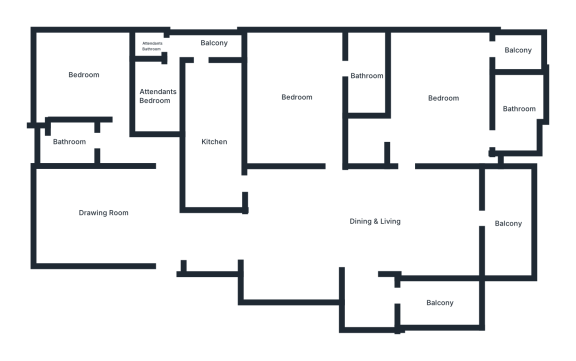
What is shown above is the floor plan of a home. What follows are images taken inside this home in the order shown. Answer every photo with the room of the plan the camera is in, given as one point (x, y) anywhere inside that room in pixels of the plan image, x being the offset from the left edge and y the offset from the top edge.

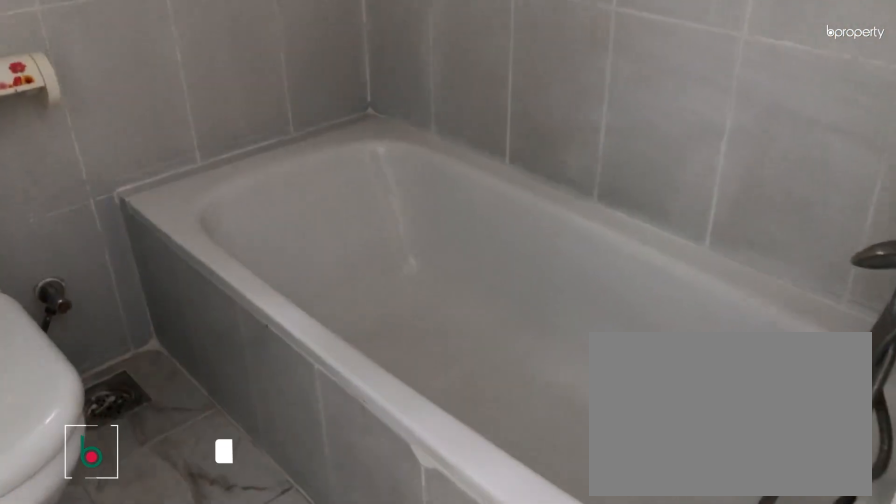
(519, 109)
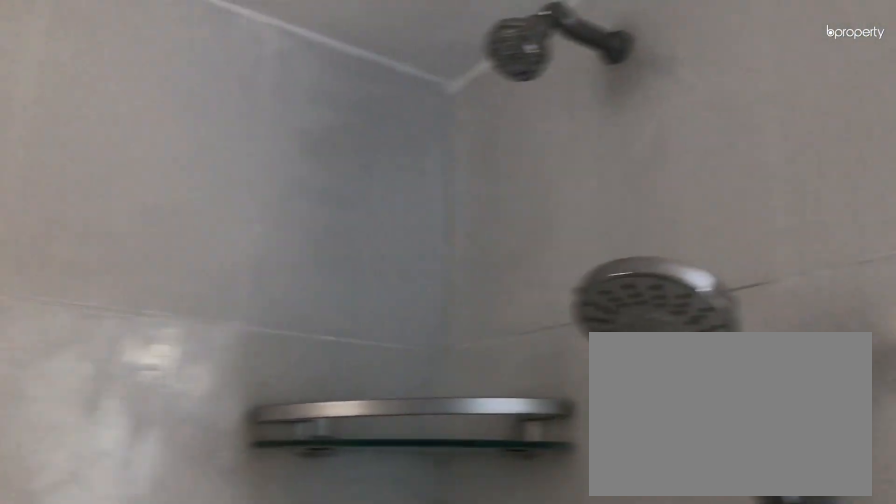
(519, 109)
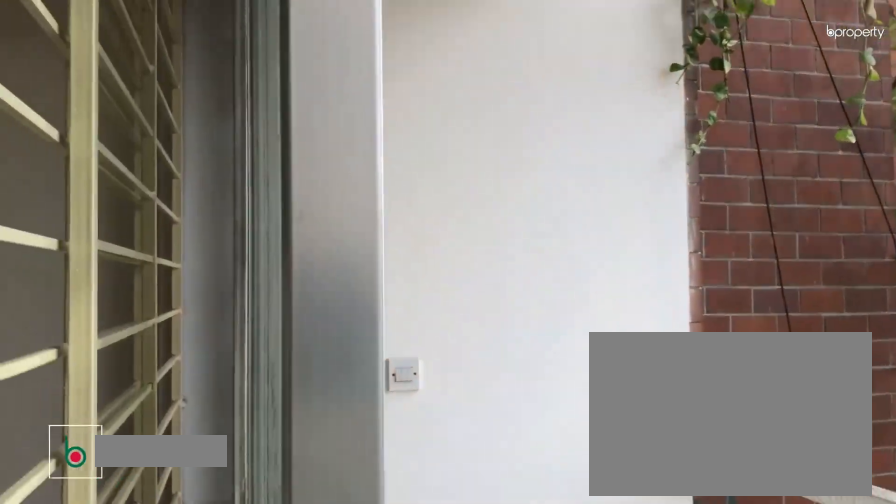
(508, 222)
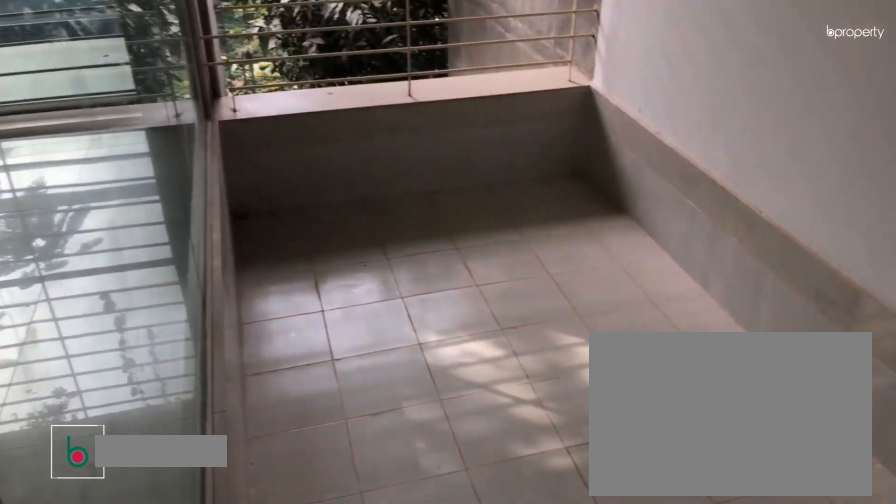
(438, 303)
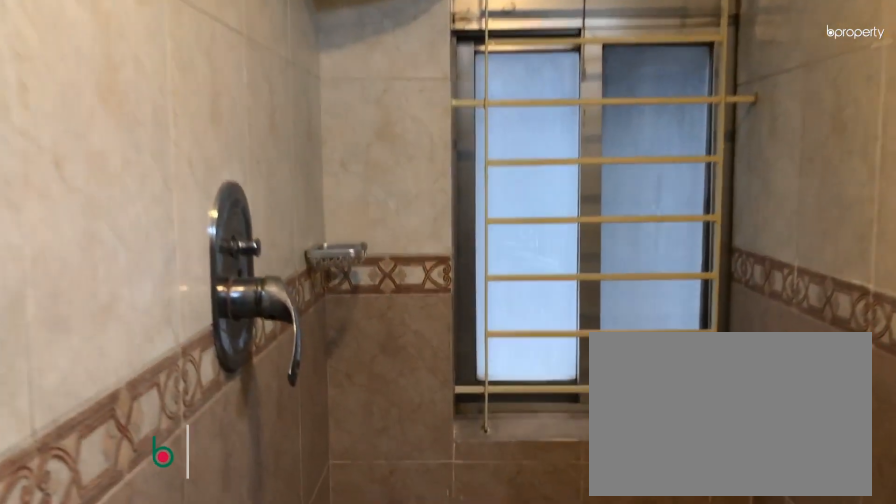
(71, 140)
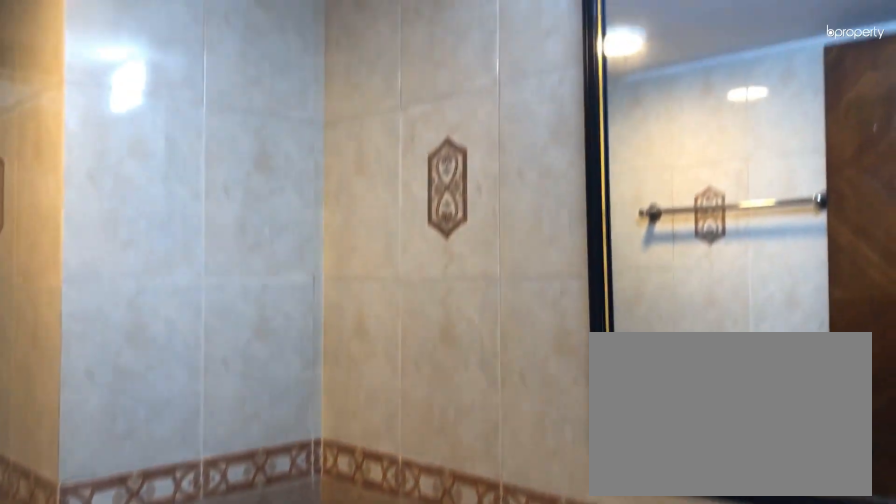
(71, 140)
